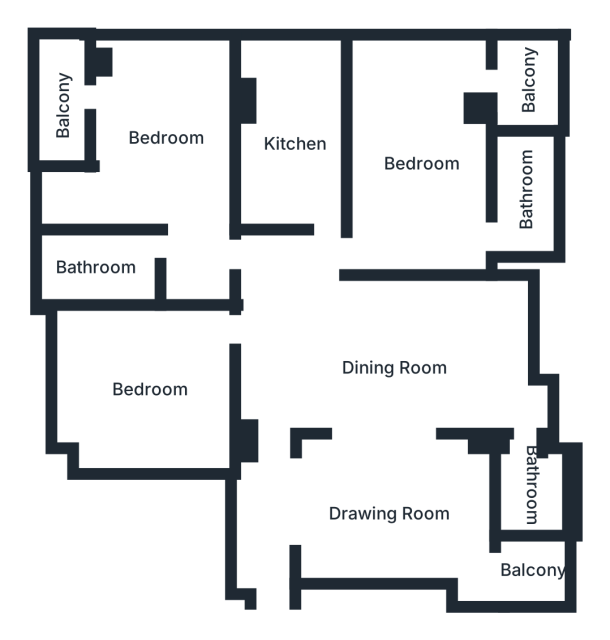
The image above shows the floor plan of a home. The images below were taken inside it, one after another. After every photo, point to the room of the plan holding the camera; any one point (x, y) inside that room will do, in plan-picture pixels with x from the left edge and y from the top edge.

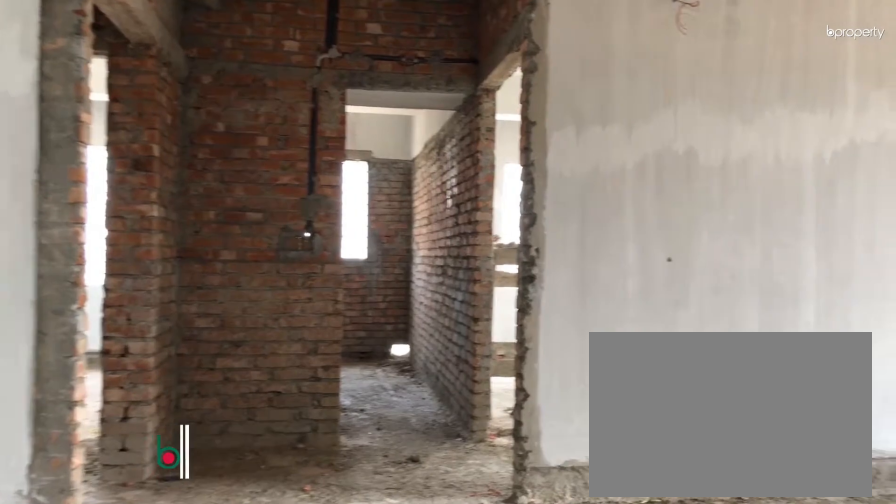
(402, 364)
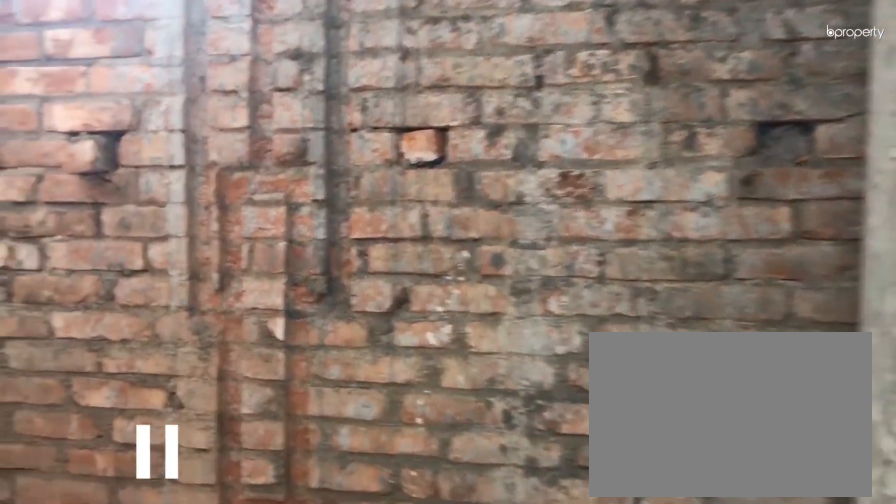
(532, 491)
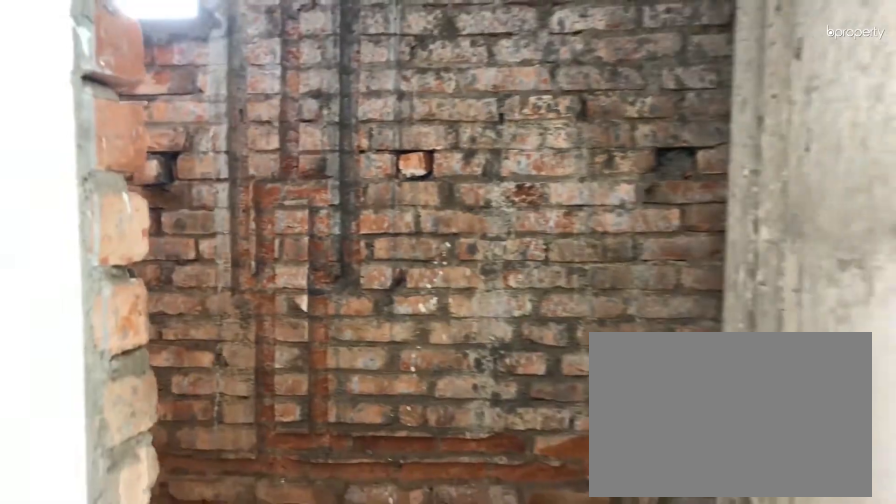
(532, 491)
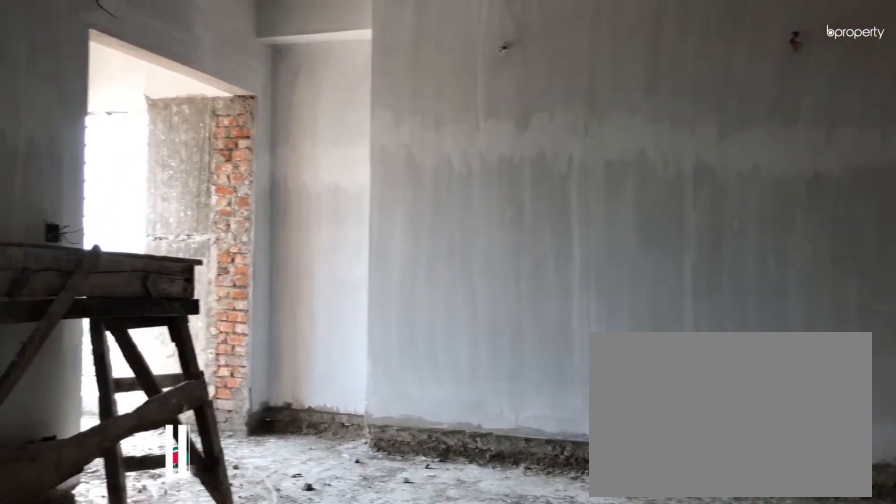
(388, 516)
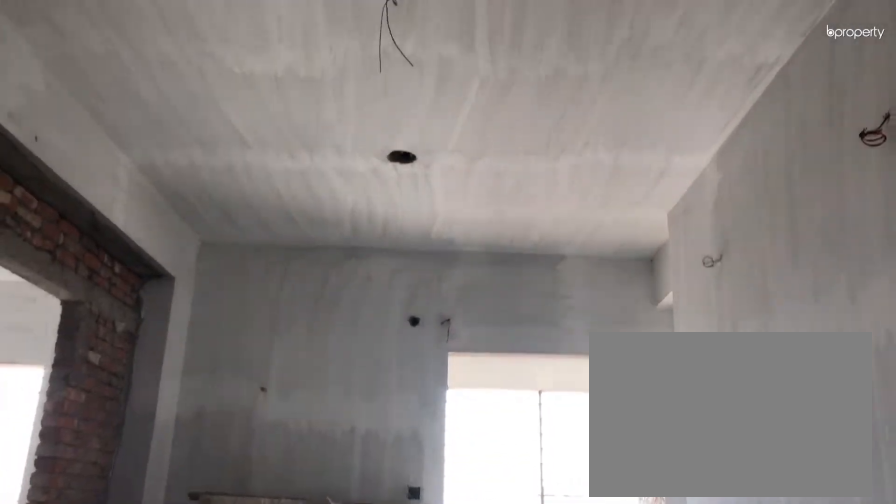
(388, 517)
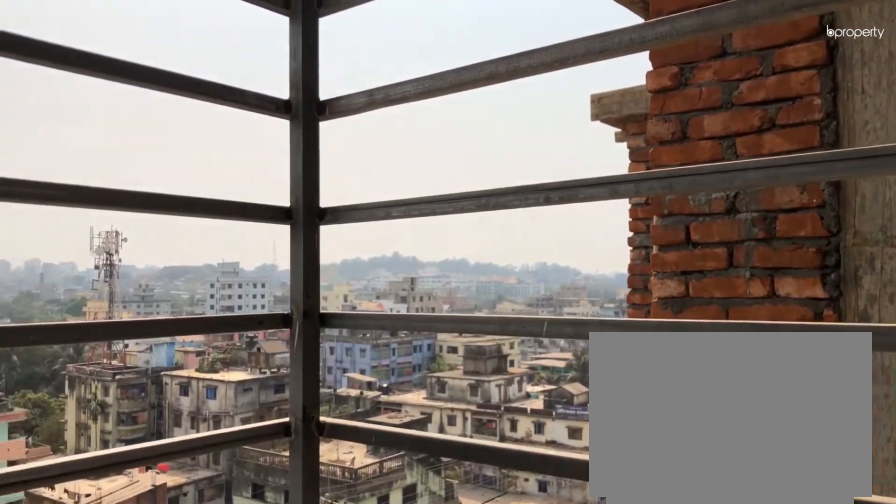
(534, 573)
